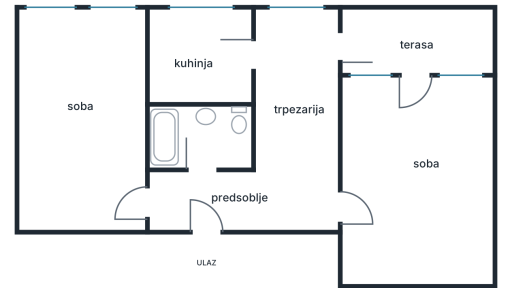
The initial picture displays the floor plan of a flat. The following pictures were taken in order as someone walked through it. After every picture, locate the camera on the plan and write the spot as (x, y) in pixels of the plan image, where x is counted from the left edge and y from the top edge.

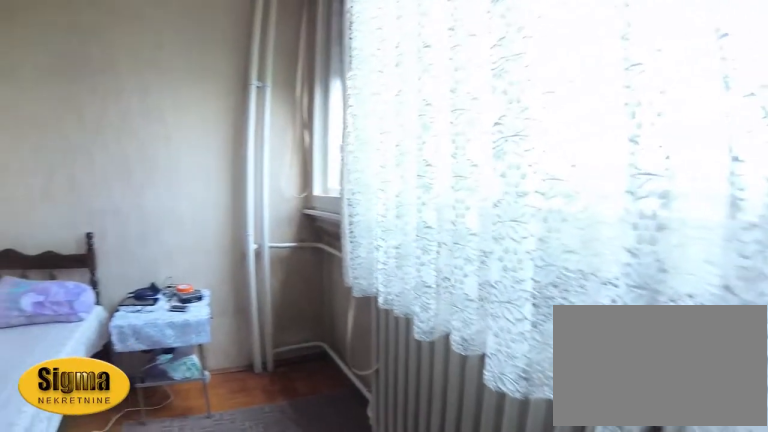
(118, 42)
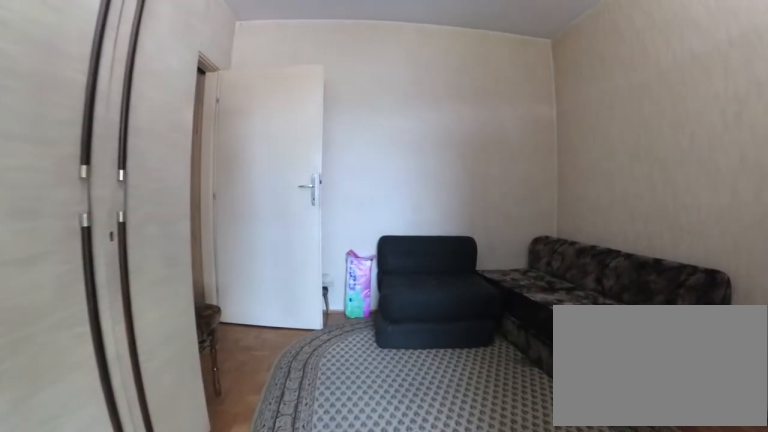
(117, 101)
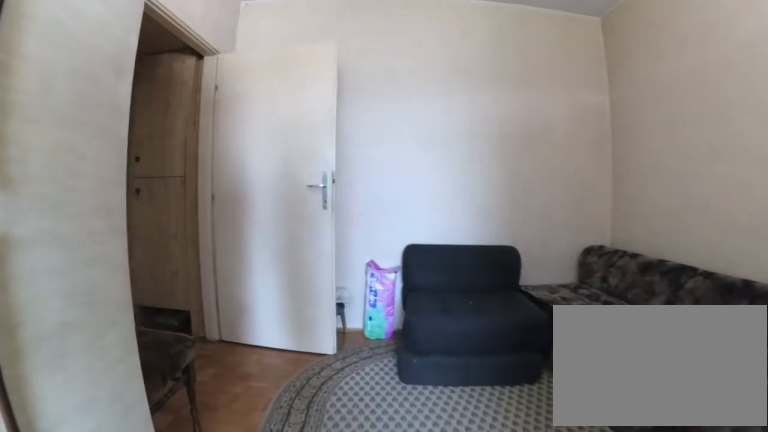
(116, 118)
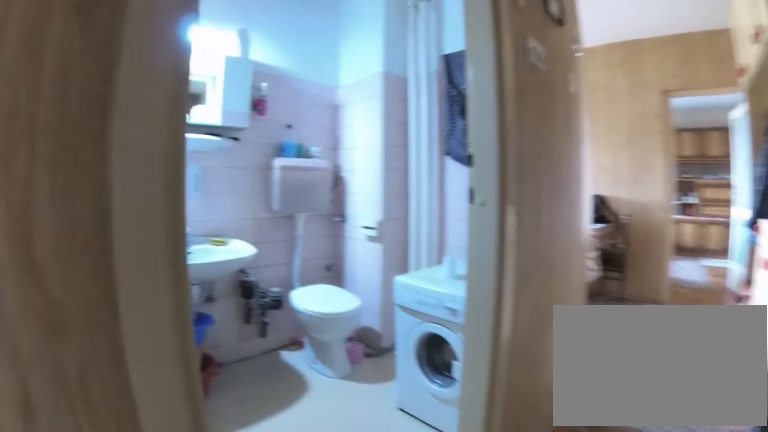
(187, 205)
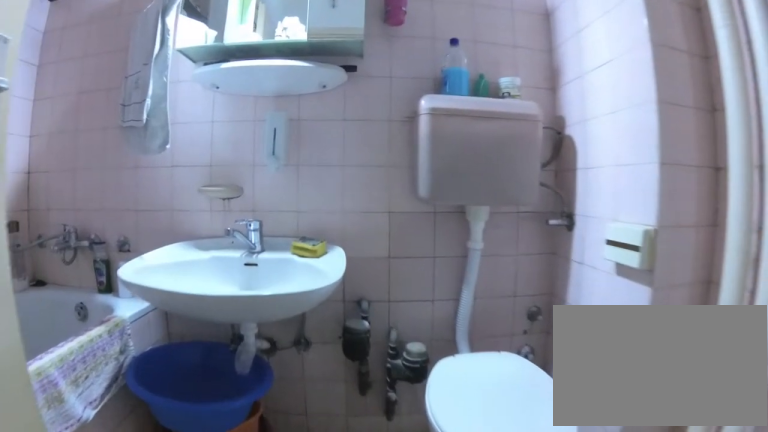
(201, 161)
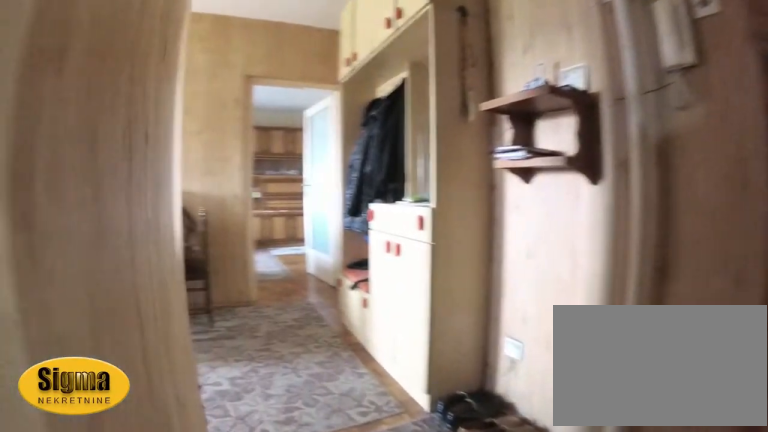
(194, 166)
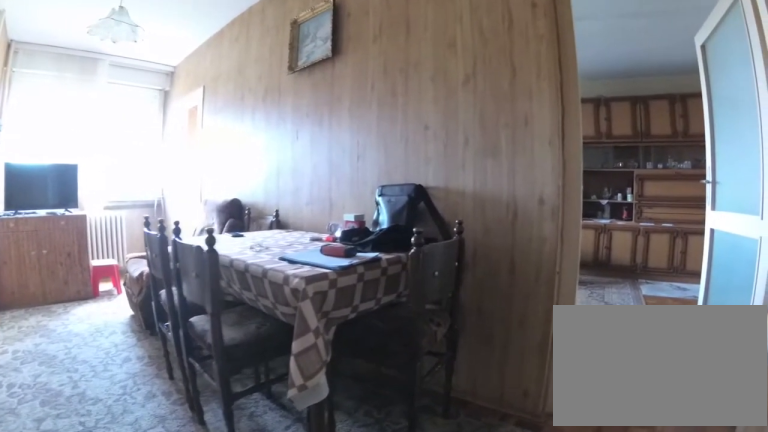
(263, 195)
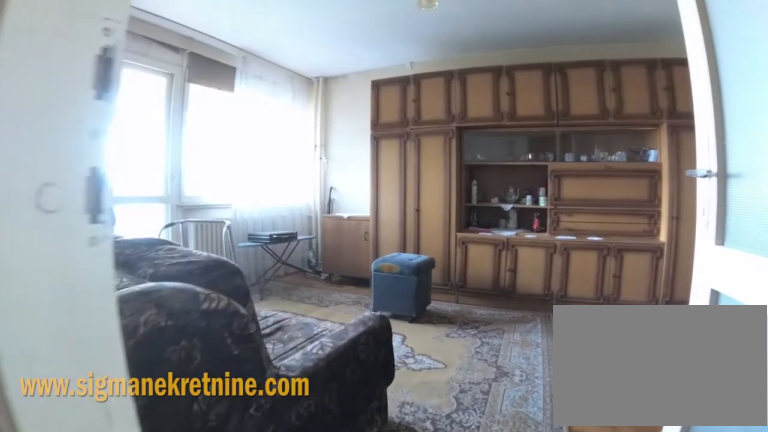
(322, 203)
